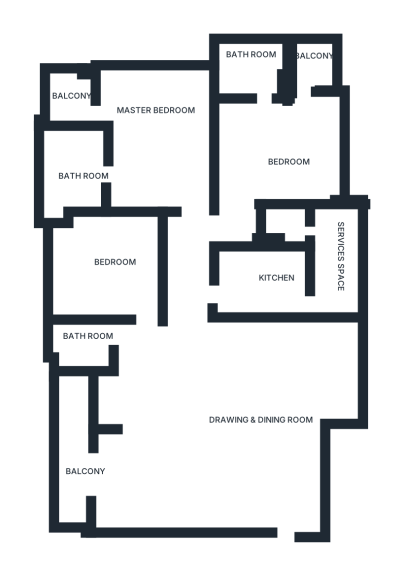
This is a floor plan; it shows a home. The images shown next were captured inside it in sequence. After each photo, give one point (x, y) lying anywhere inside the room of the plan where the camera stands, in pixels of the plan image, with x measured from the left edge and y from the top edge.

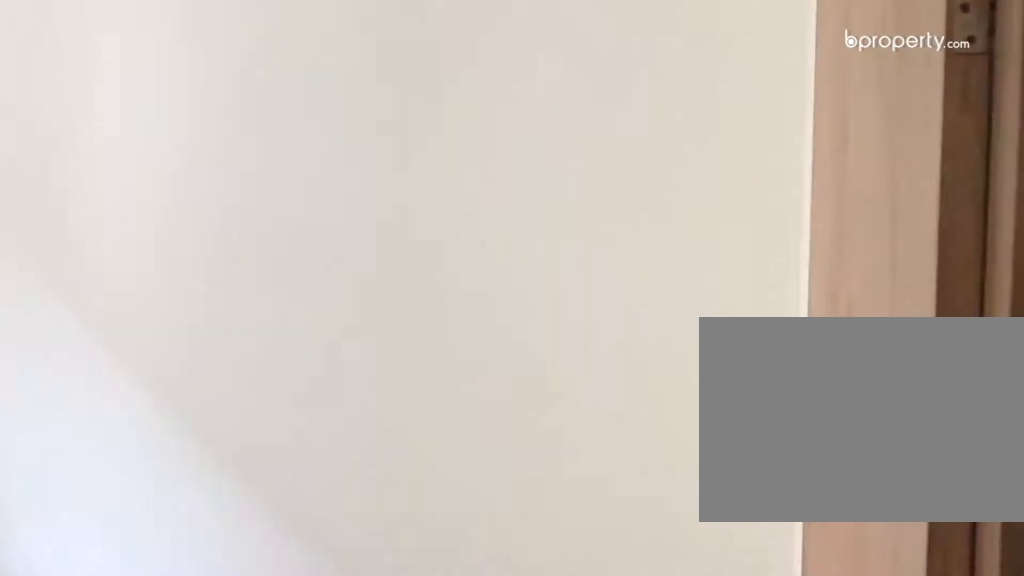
(120, 280)
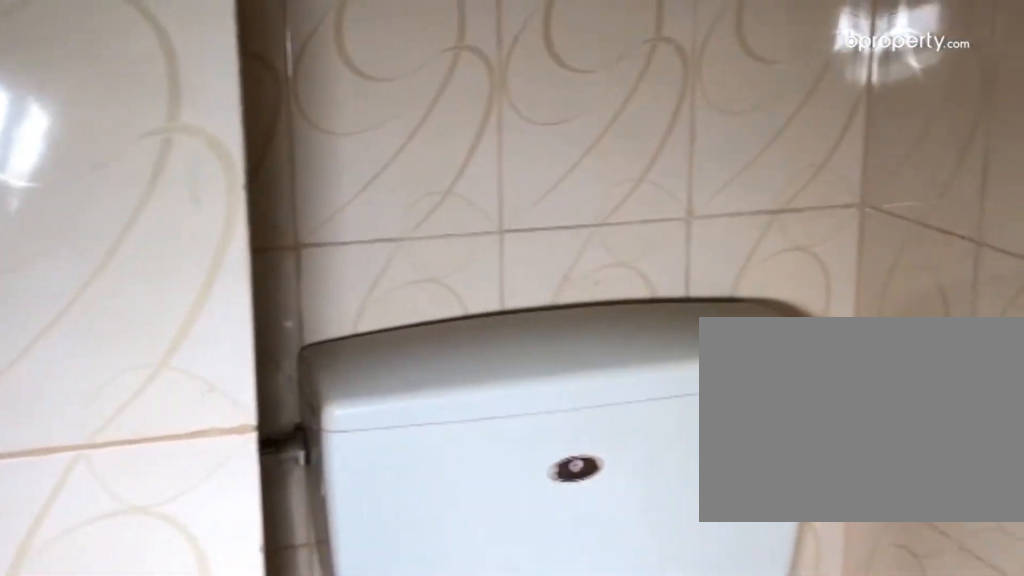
(307, 228)
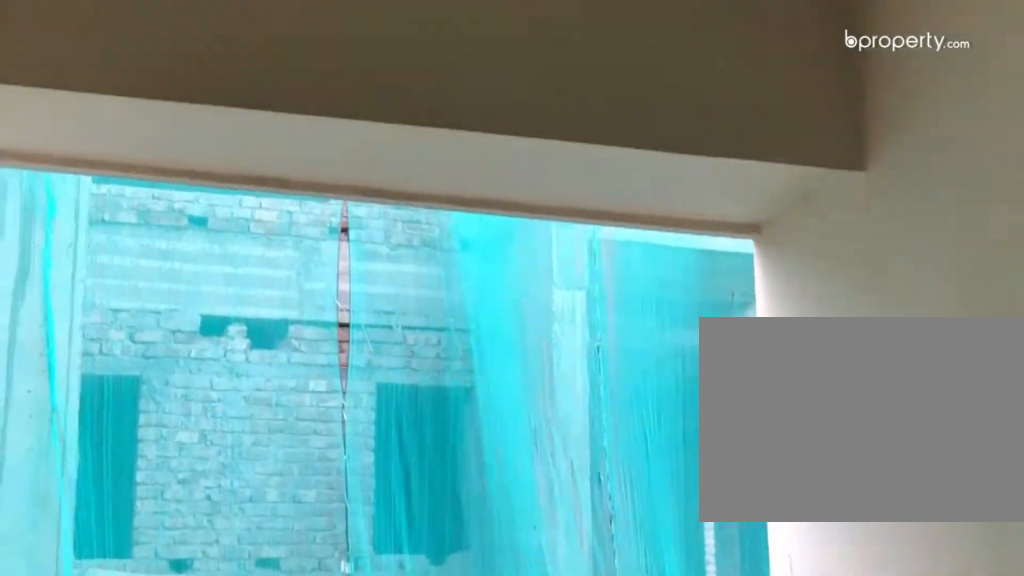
(306, 68)
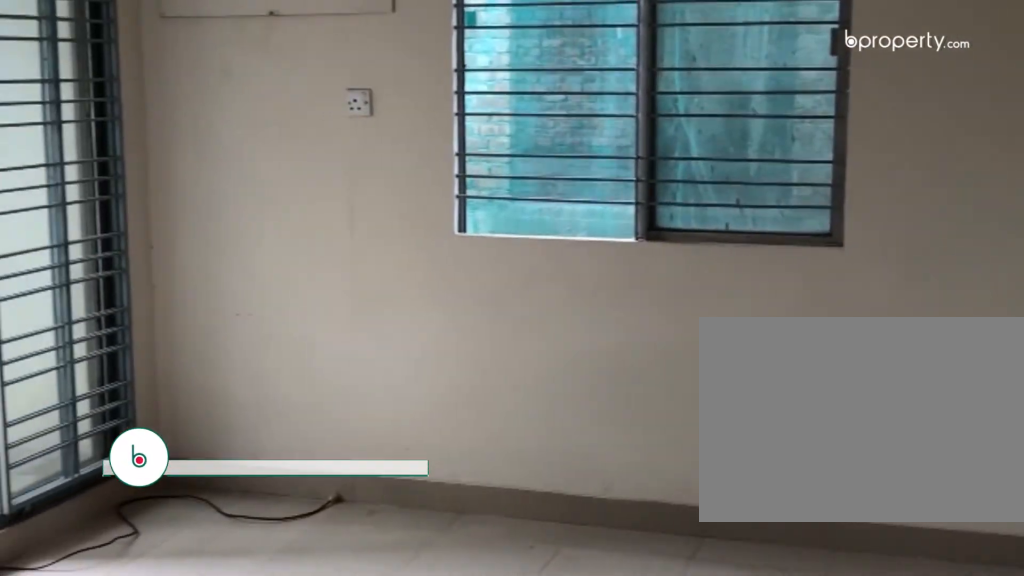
(160, 154)
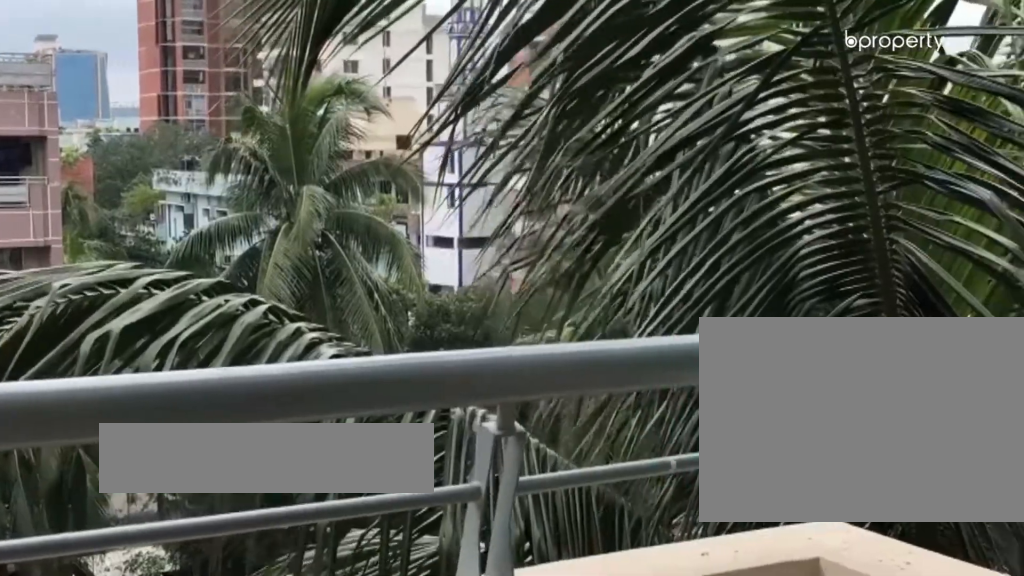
(71, 101)
